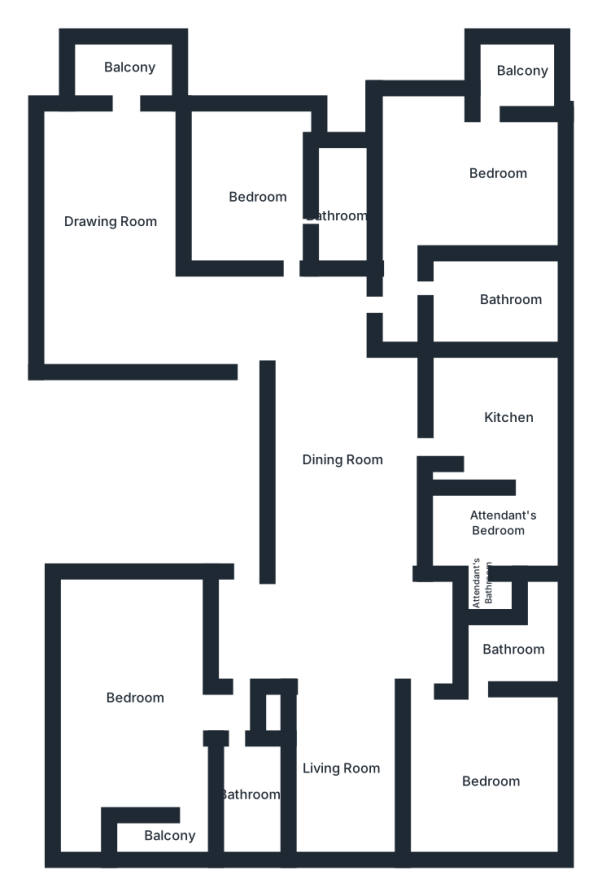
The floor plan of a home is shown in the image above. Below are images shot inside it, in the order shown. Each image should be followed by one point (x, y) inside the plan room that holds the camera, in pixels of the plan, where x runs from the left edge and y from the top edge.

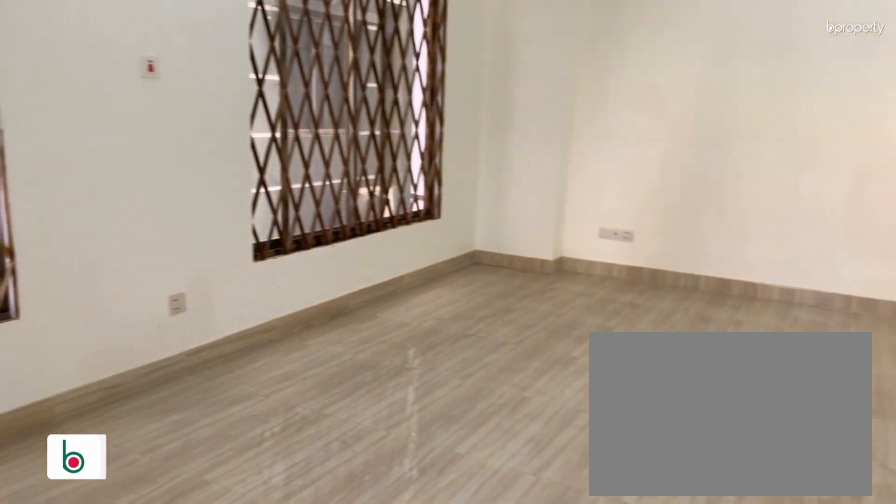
(128, 706)
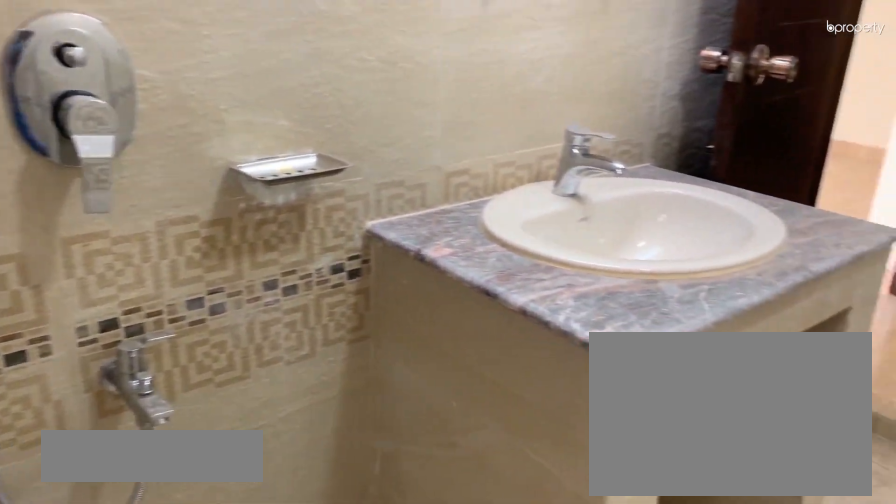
(251, 797)
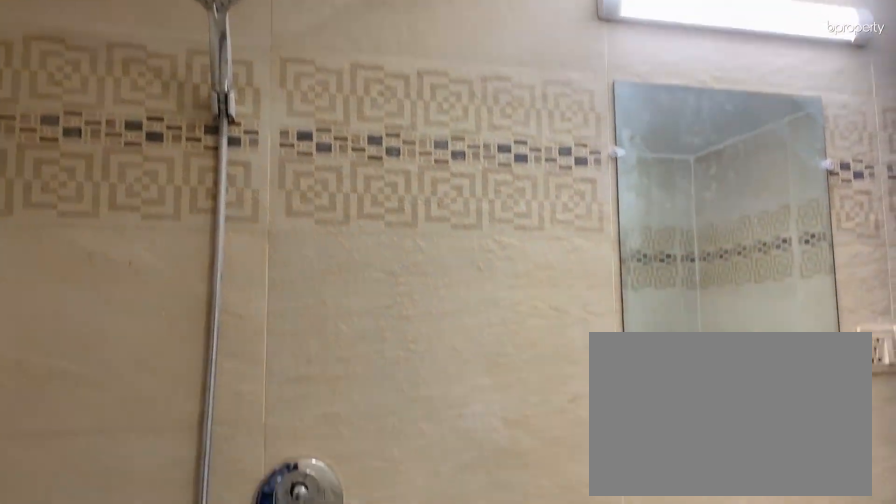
(251, 797)
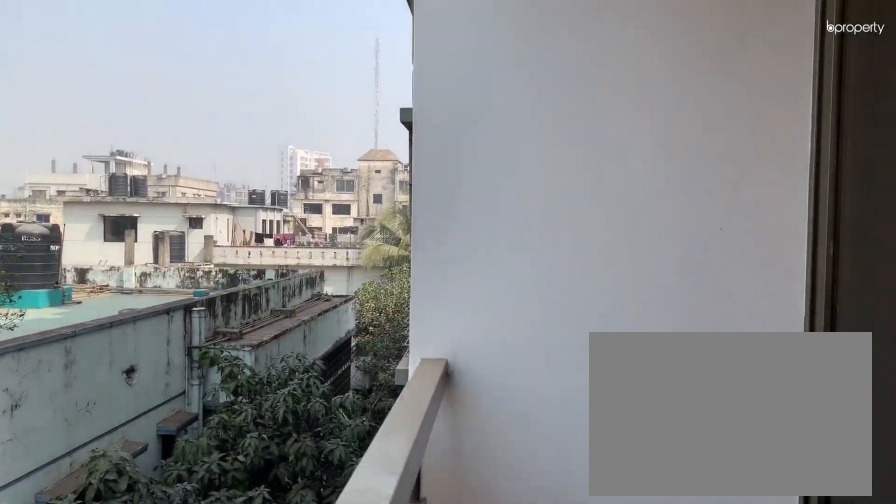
(166, 843)
